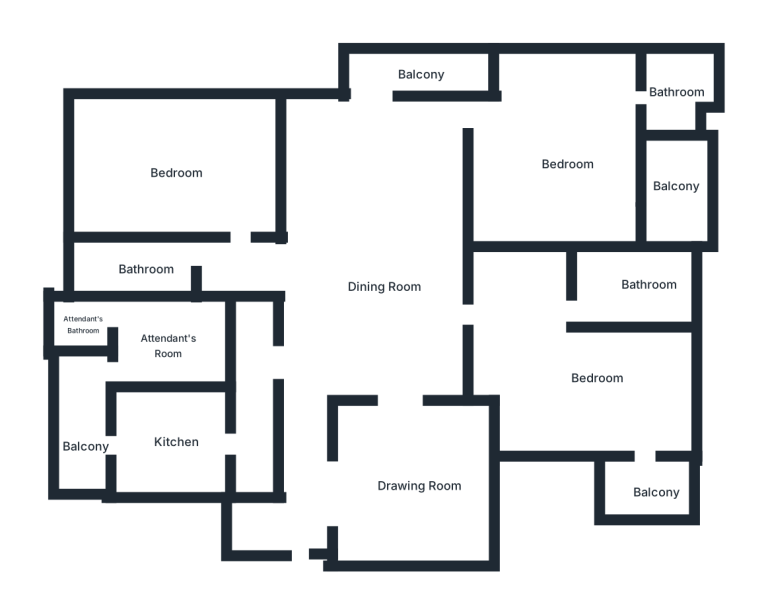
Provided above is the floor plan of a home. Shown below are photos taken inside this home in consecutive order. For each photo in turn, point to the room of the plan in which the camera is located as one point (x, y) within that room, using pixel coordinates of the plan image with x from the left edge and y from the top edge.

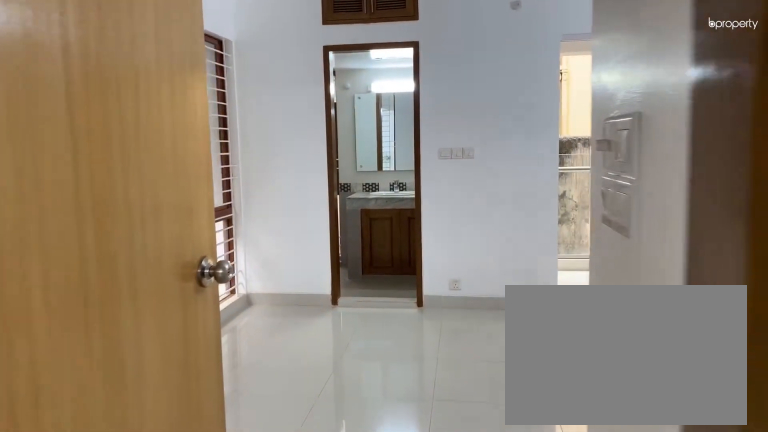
(569, 161)
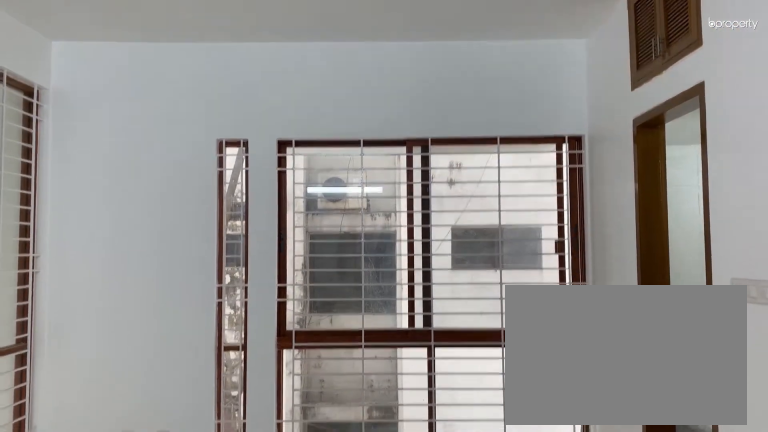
(569, 161)
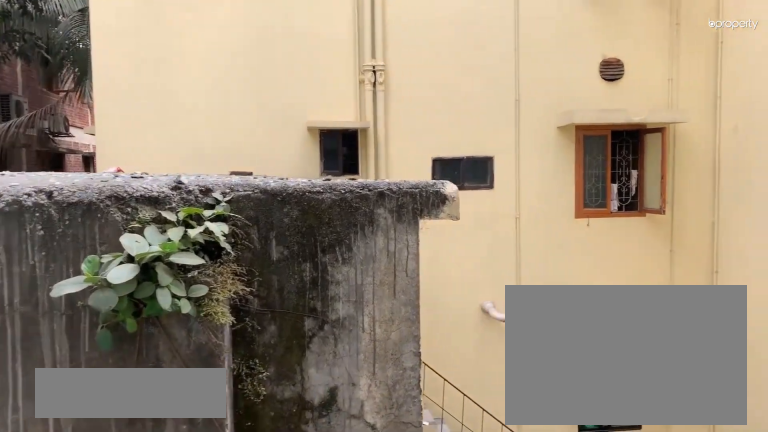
(680, 184)
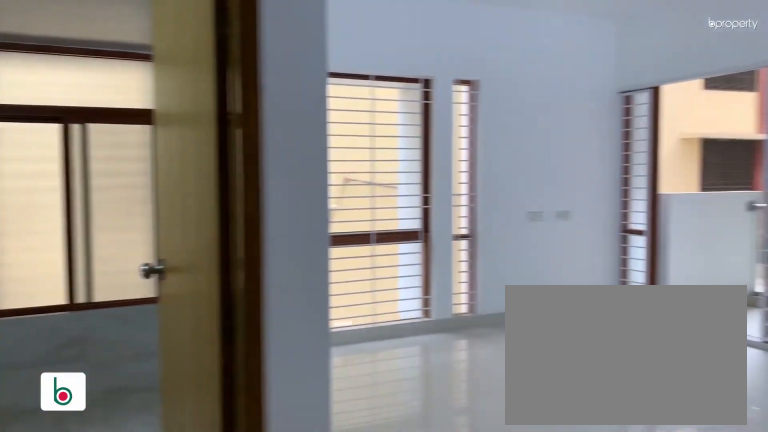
(598, 376)
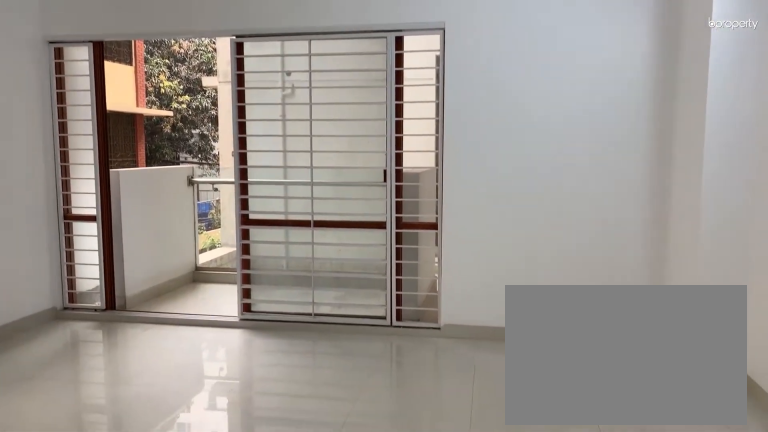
(598, 376)
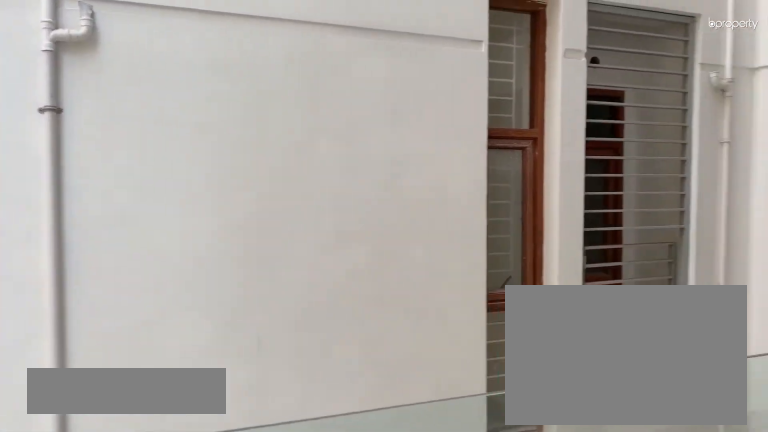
(651, 488)
